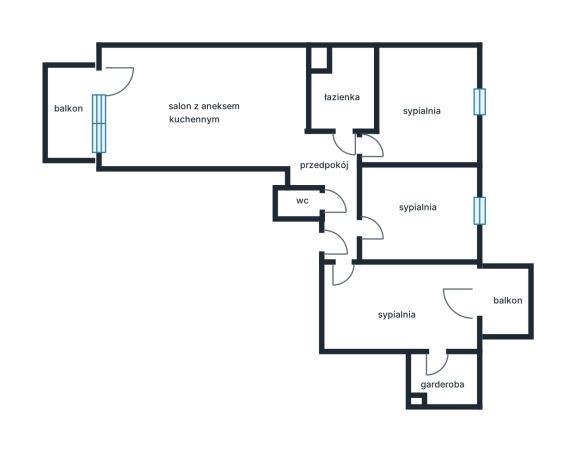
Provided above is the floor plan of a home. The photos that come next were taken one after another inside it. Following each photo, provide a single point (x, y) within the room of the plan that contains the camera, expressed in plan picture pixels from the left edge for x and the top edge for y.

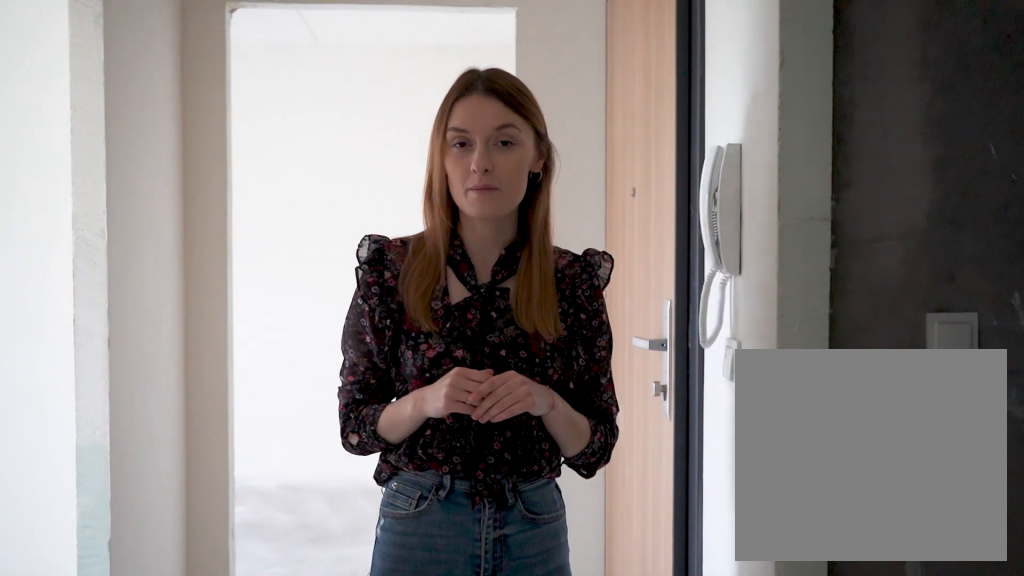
(334, 188)
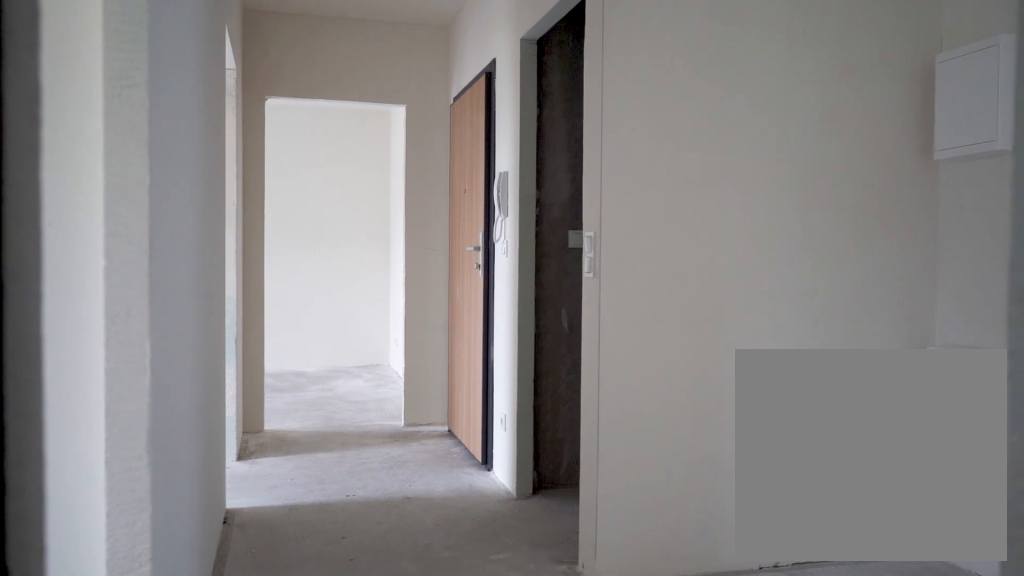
(334, 188)
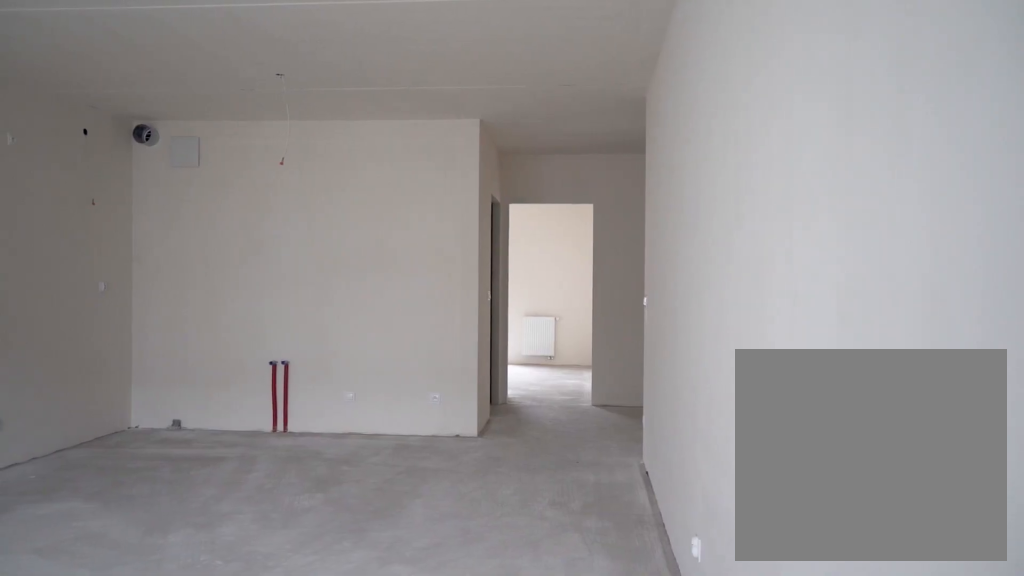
(204, 107)
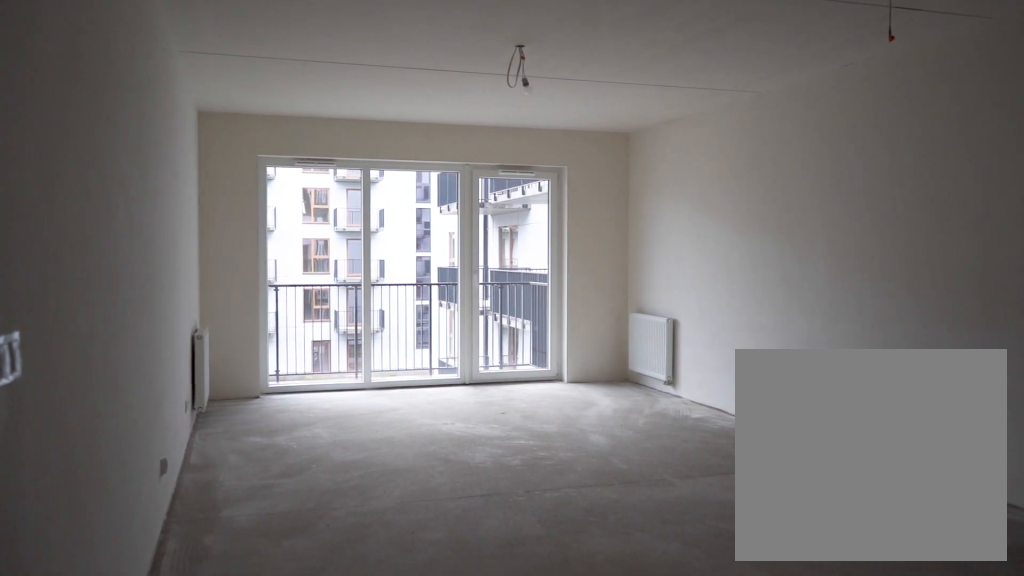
(204, 107)
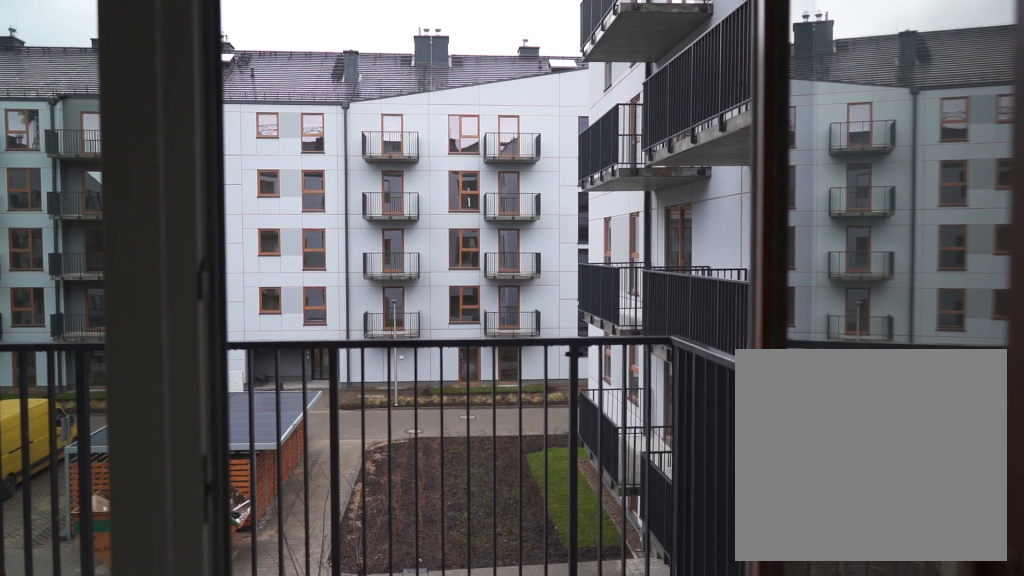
(71, 112)
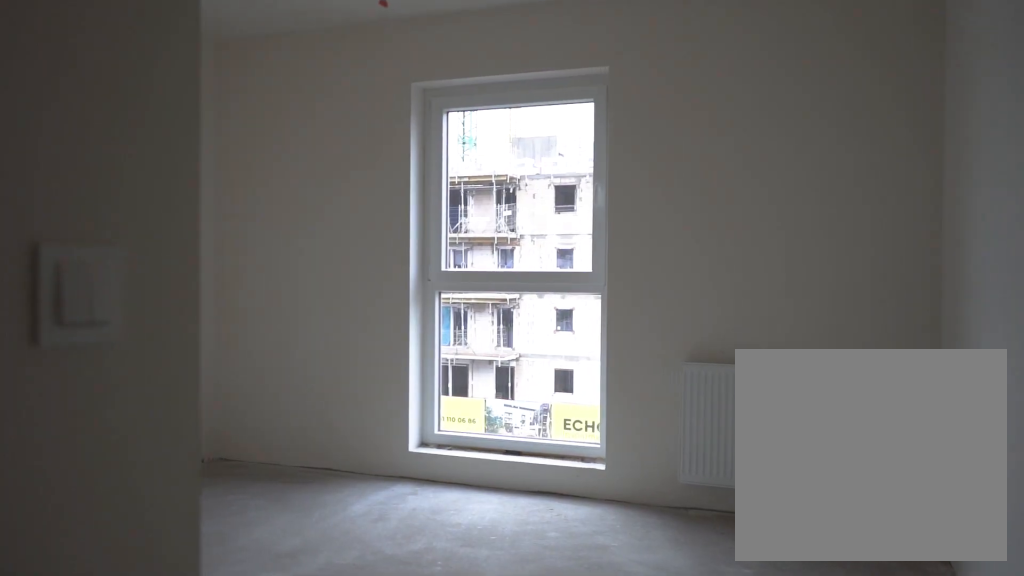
(425, 106)
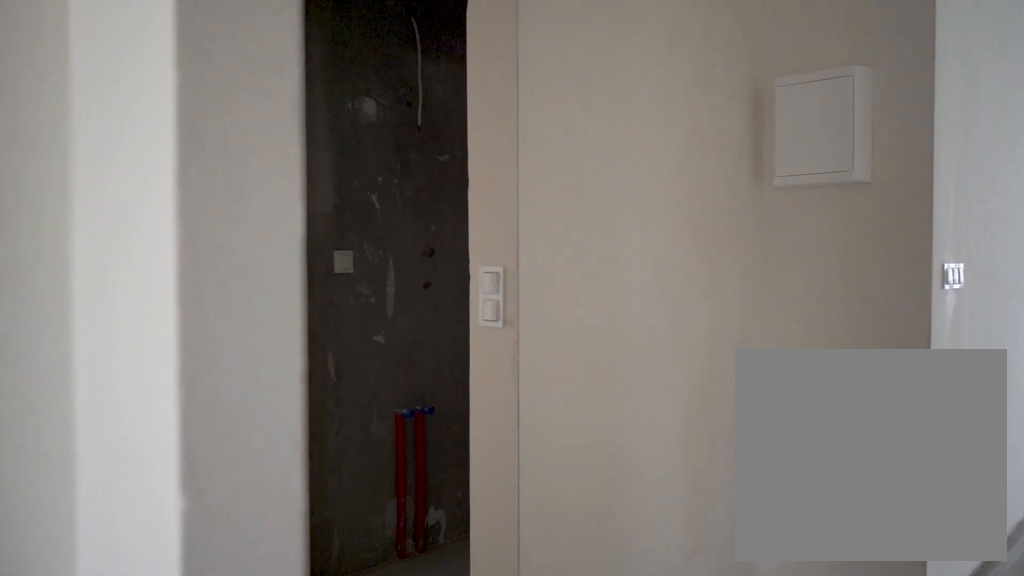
(334, 188)
